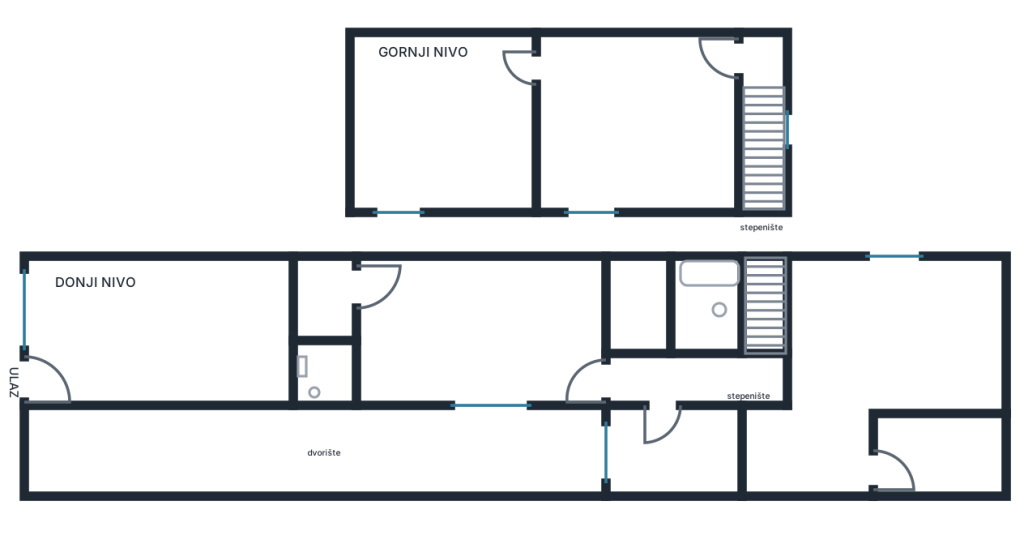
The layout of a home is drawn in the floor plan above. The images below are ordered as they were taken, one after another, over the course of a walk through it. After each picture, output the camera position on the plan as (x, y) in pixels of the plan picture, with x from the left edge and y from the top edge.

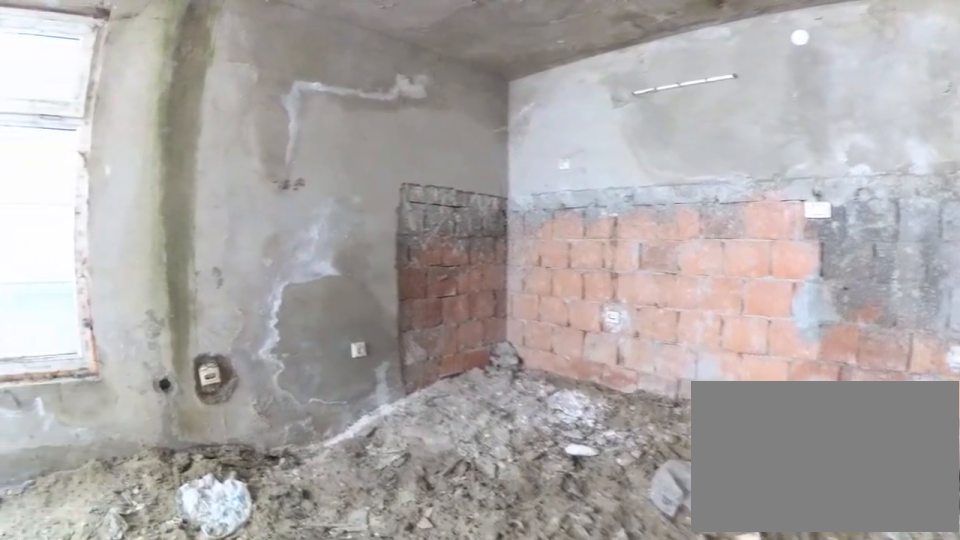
(875, 371)
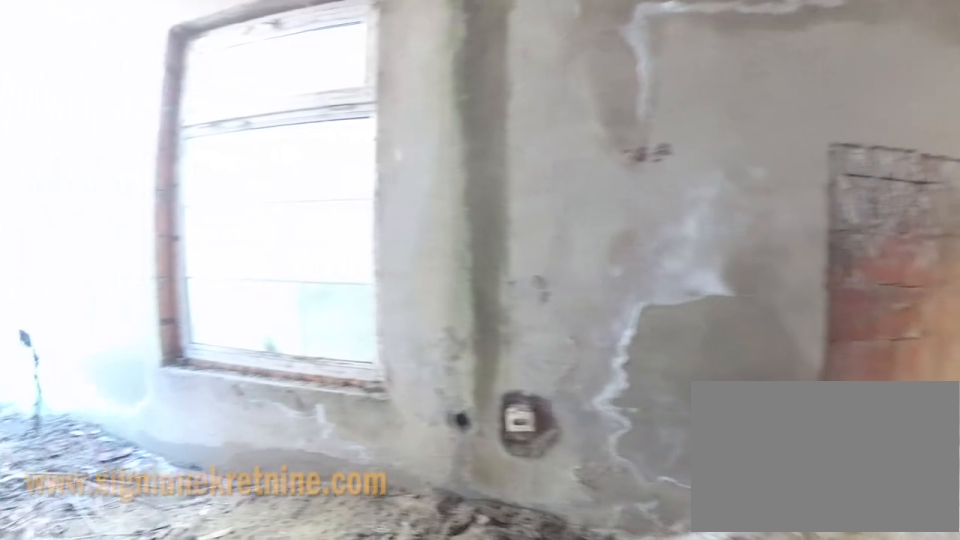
(890, 360)
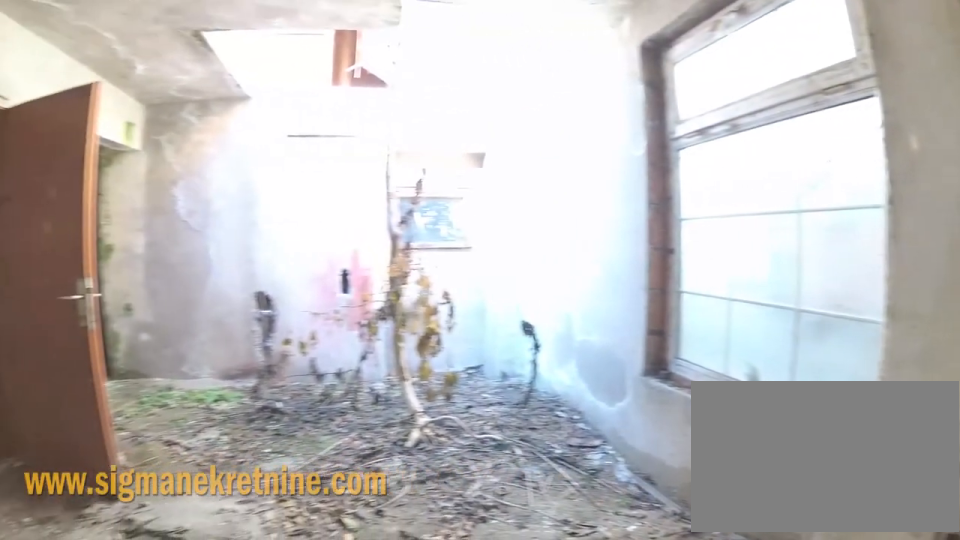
(905, 352)
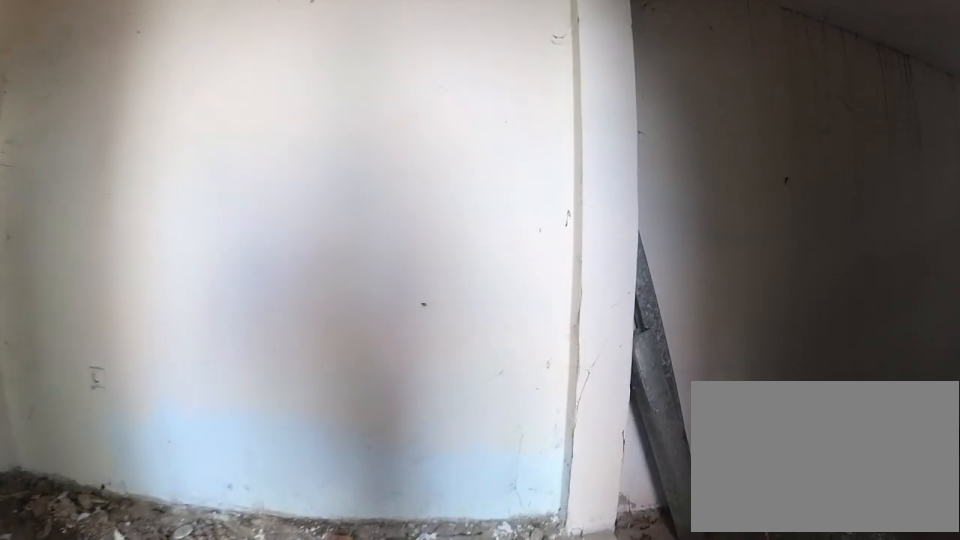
(850, 385)
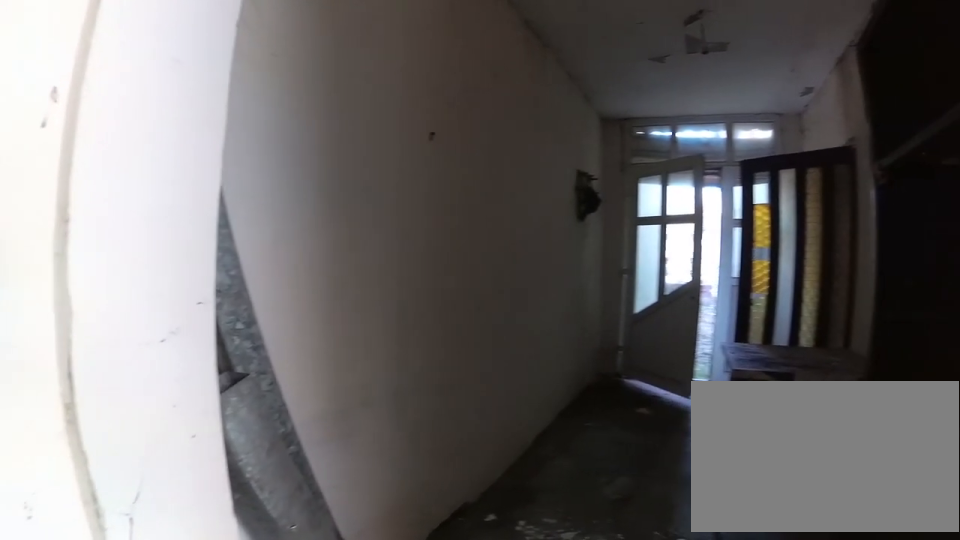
(859, 423)
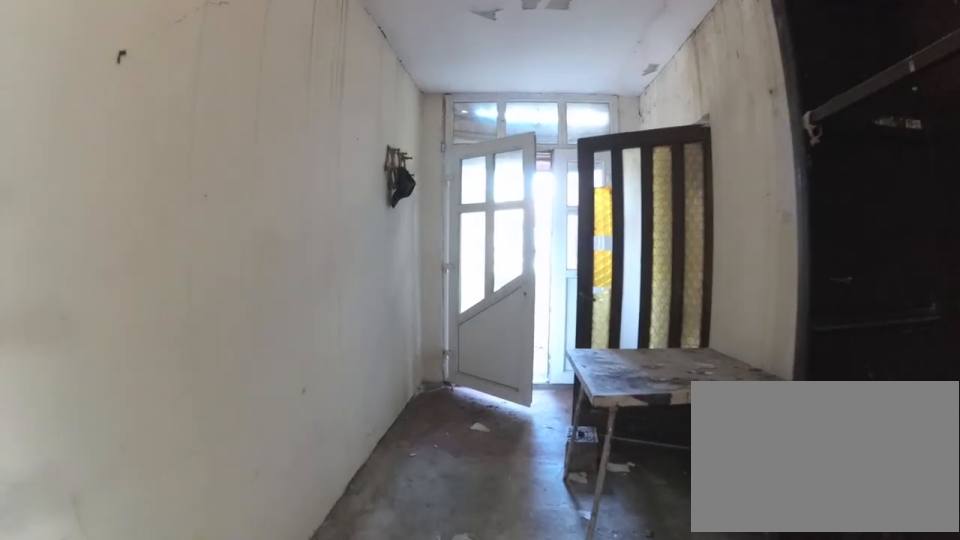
(800, 455)
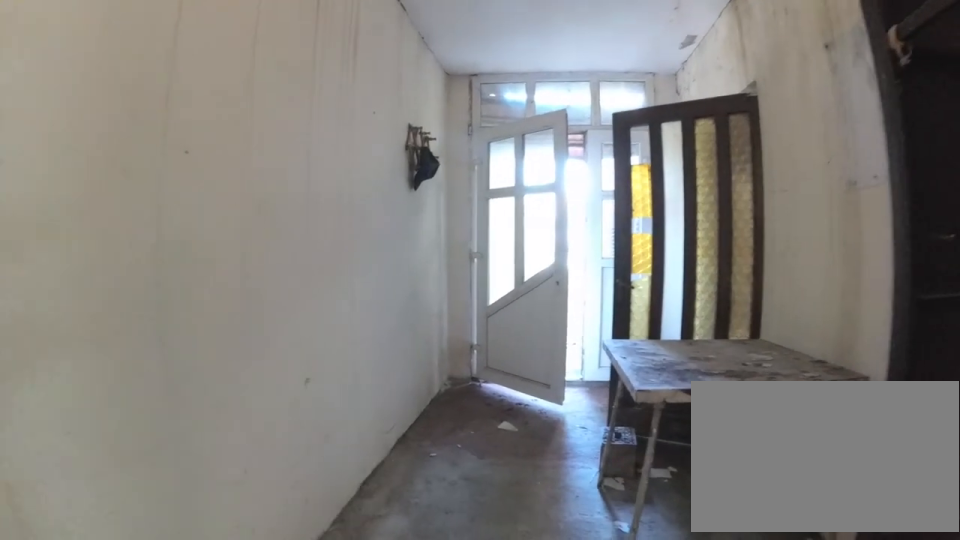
(792, 455)
